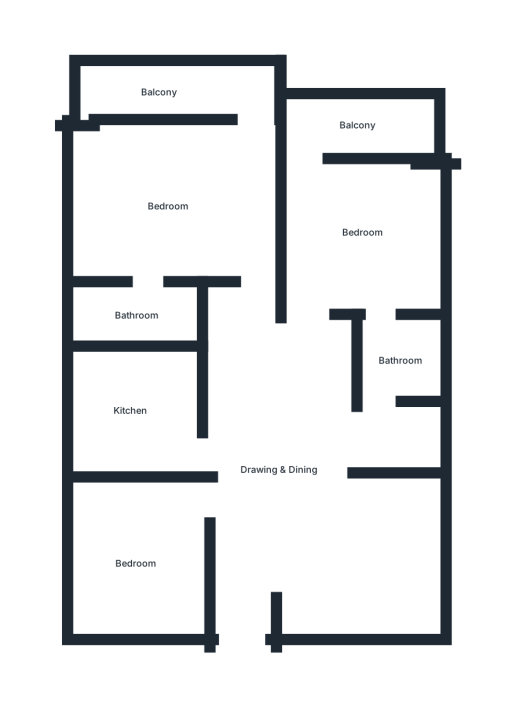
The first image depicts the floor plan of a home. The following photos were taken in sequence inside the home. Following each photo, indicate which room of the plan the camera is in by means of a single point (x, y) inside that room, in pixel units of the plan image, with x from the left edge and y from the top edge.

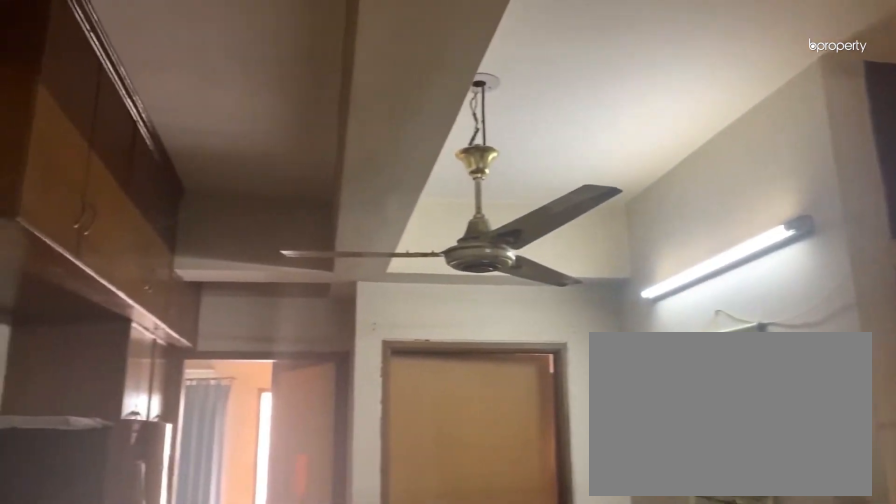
(277, 385)
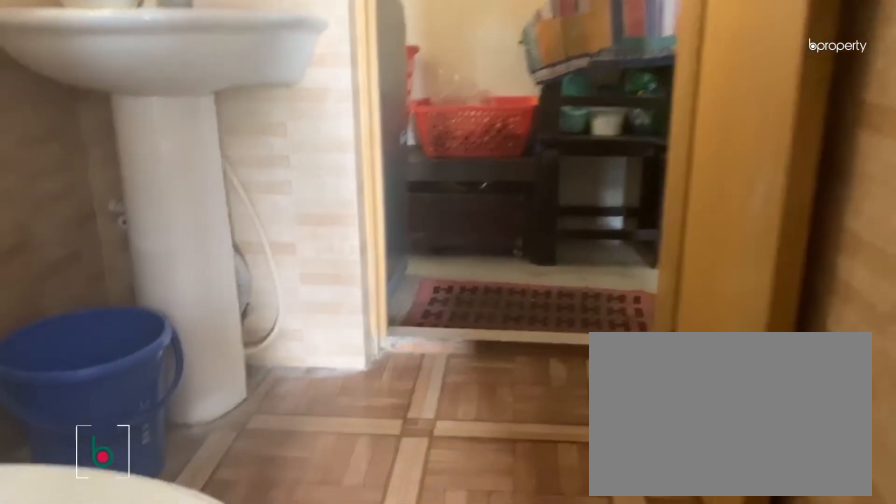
(399, 365)
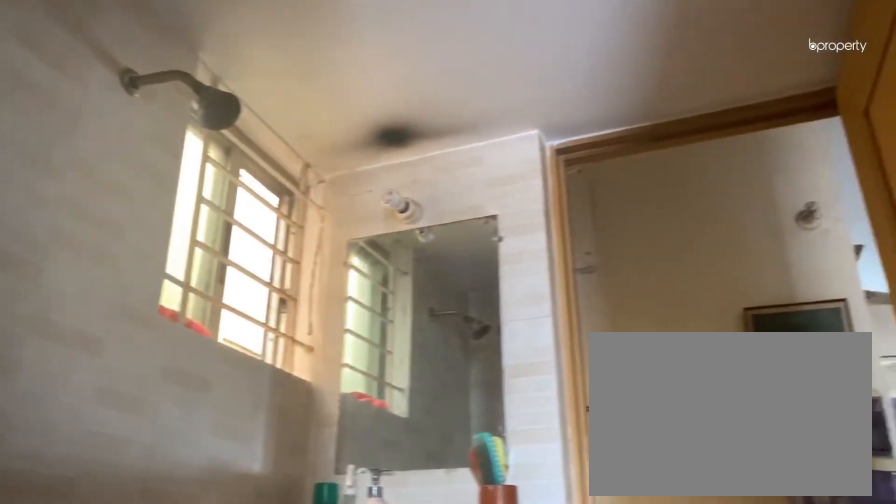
(399, 365)
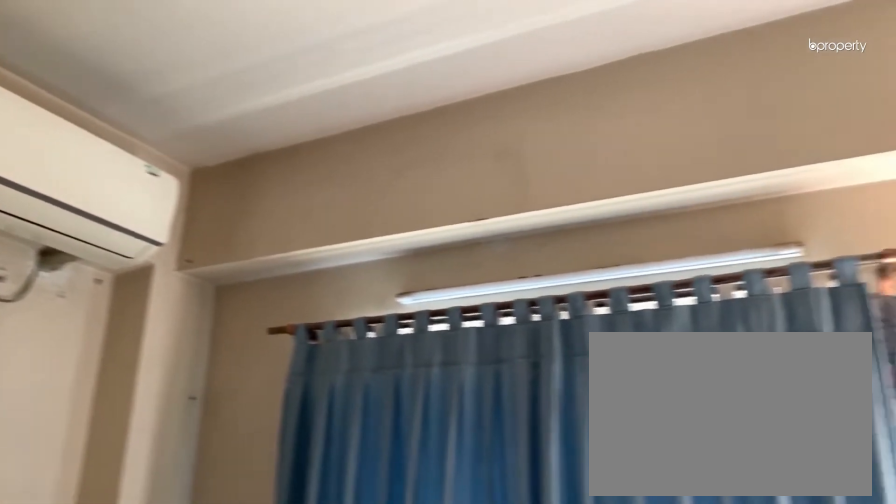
(173, 198)
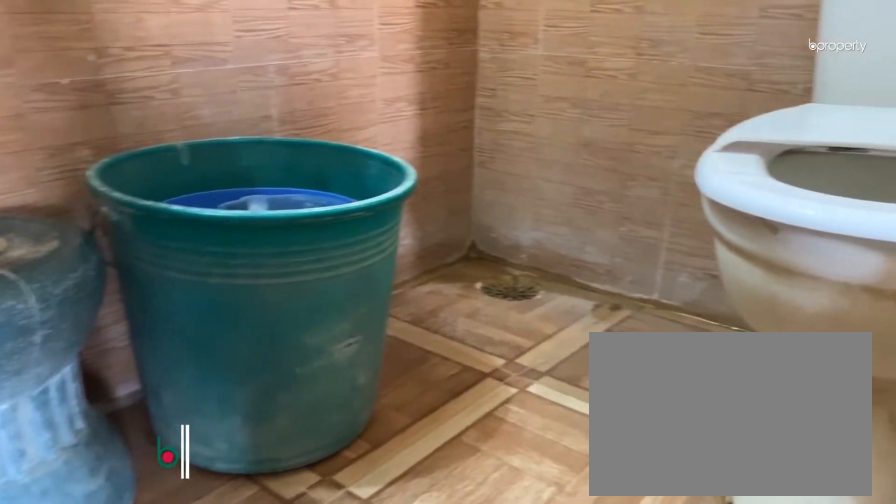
(135, 316)
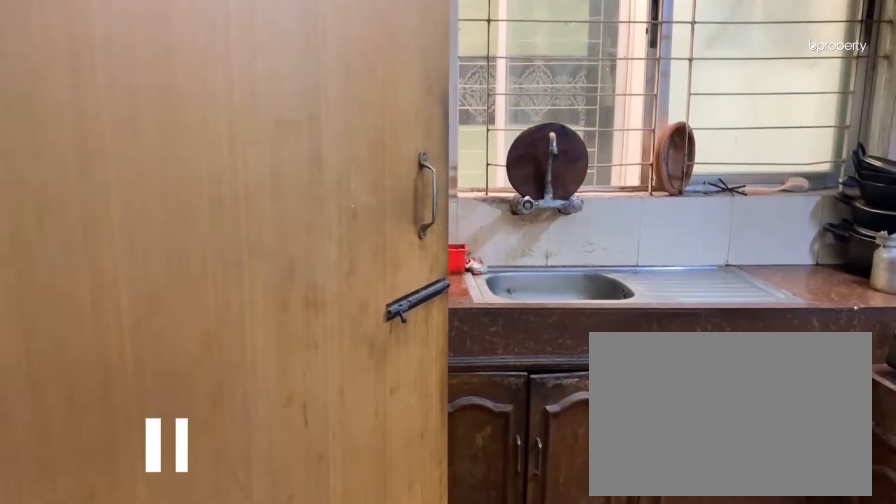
(160, 428)
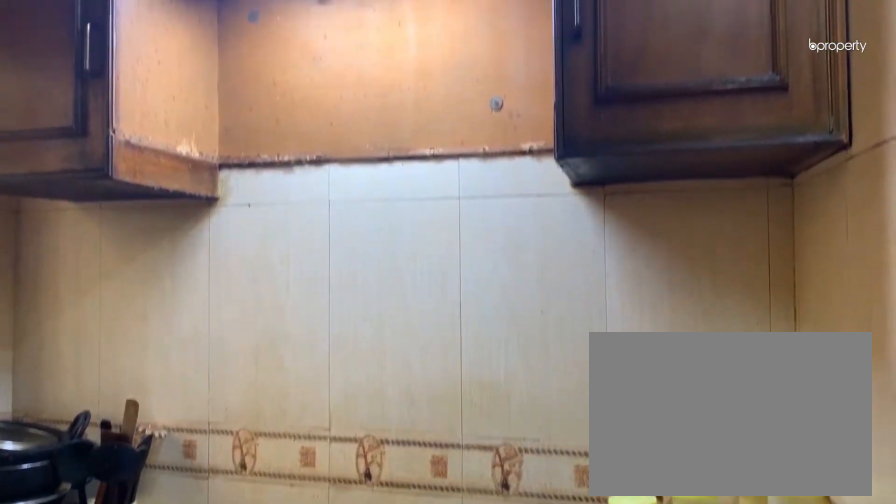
(136, 410)
